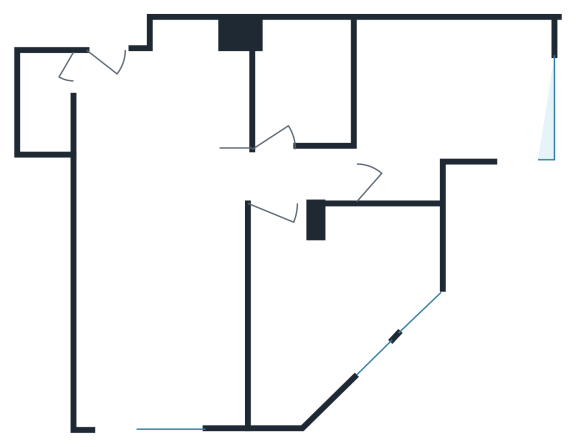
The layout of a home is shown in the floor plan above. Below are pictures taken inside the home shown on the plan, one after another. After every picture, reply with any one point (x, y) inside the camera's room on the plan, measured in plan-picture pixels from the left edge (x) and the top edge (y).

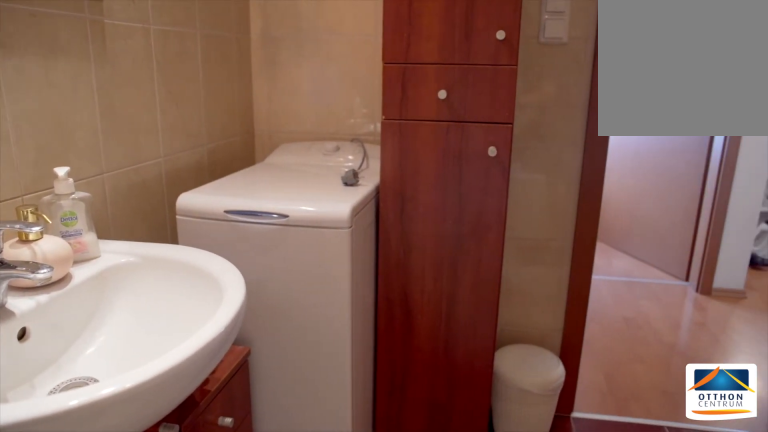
(300, 84)
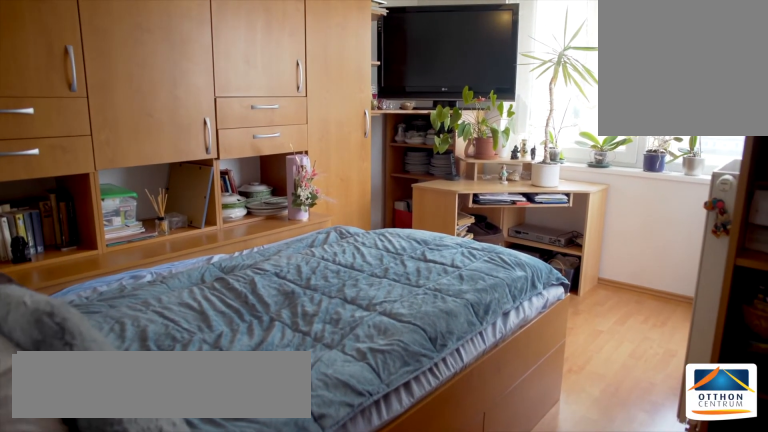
(427, 101)
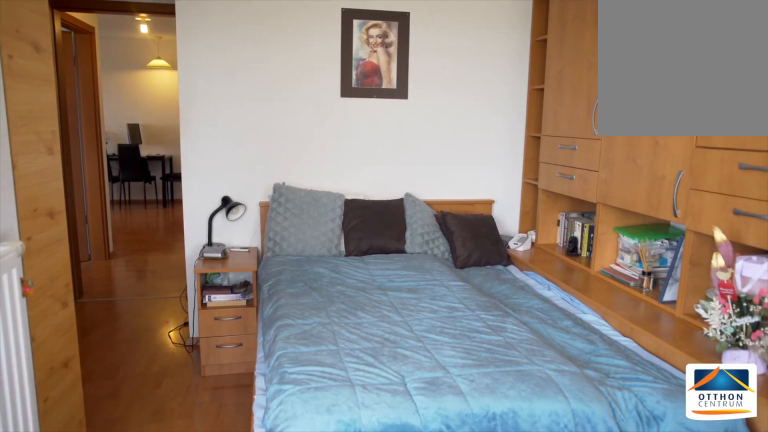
(425, 102)
